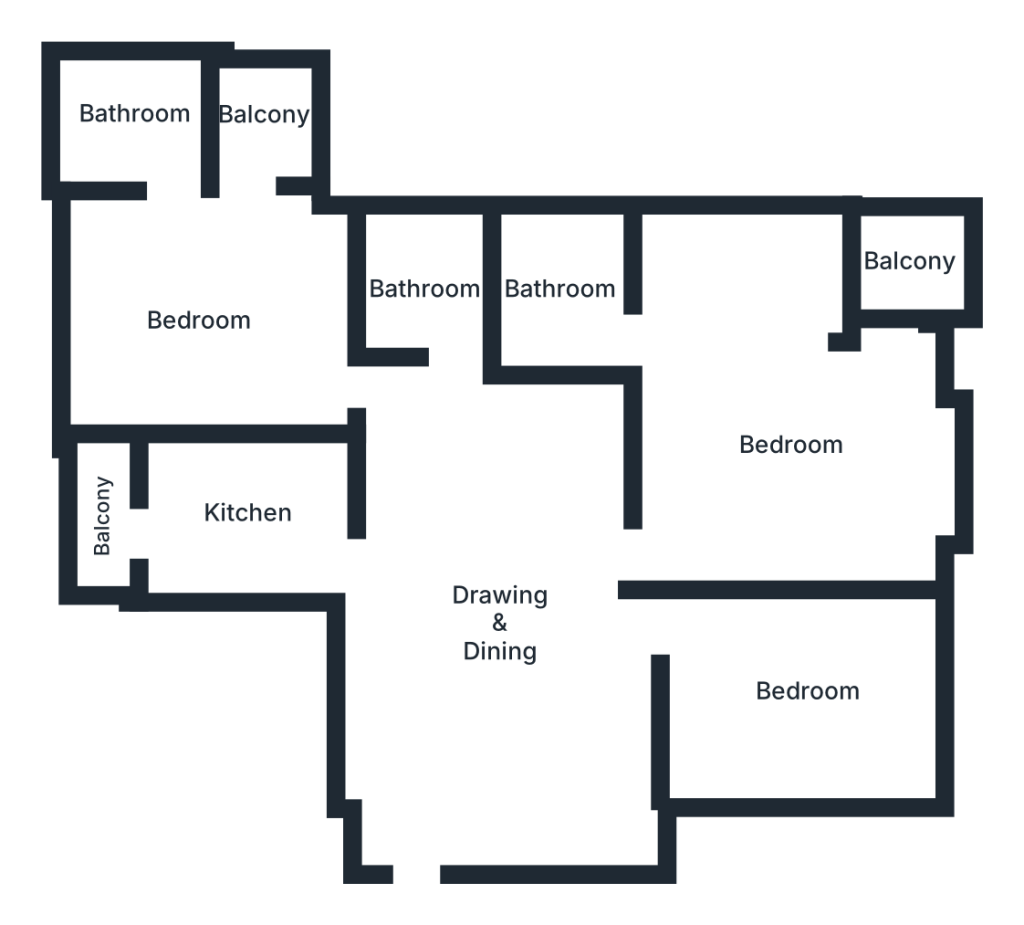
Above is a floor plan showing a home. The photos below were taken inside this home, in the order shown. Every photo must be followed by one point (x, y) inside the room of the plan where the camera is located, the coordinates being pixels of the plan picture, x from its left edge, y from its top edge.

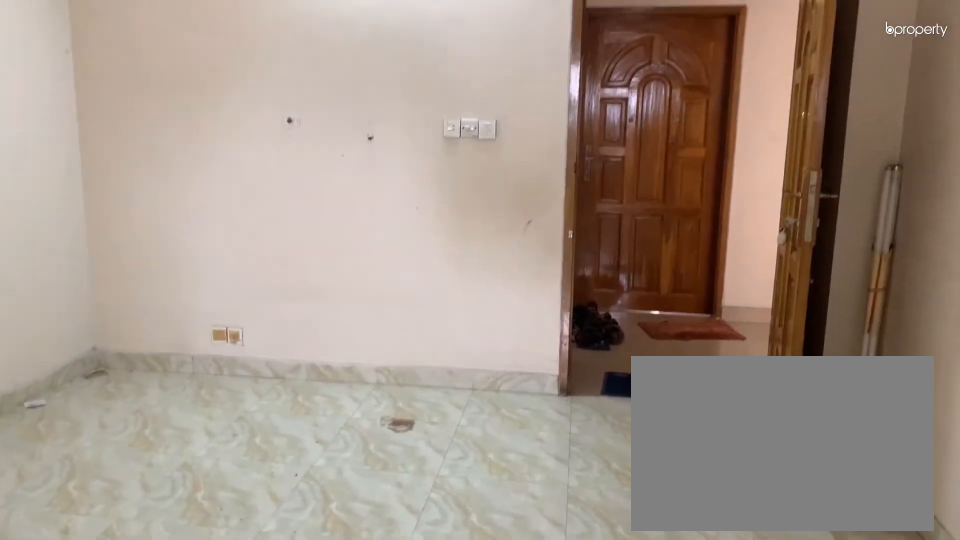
(504, 634)
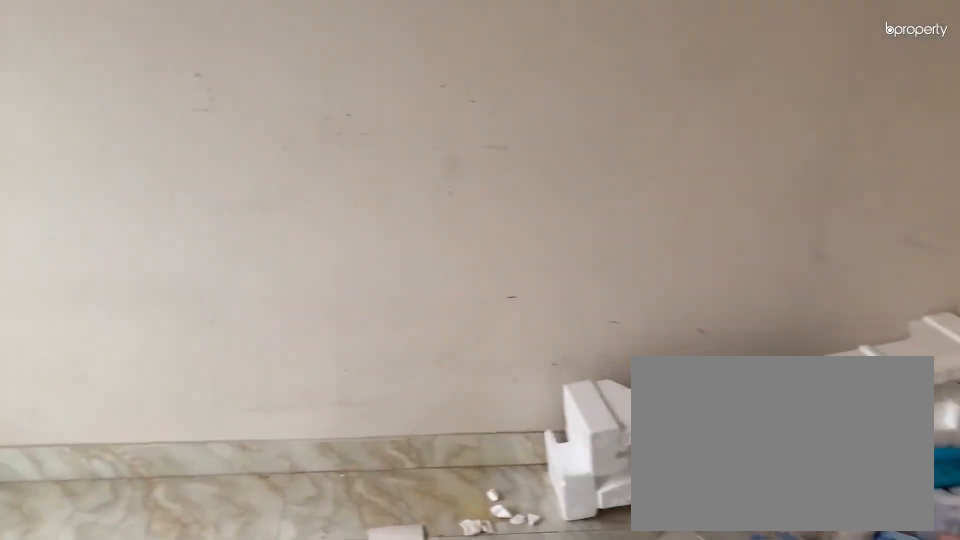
(811, 689)
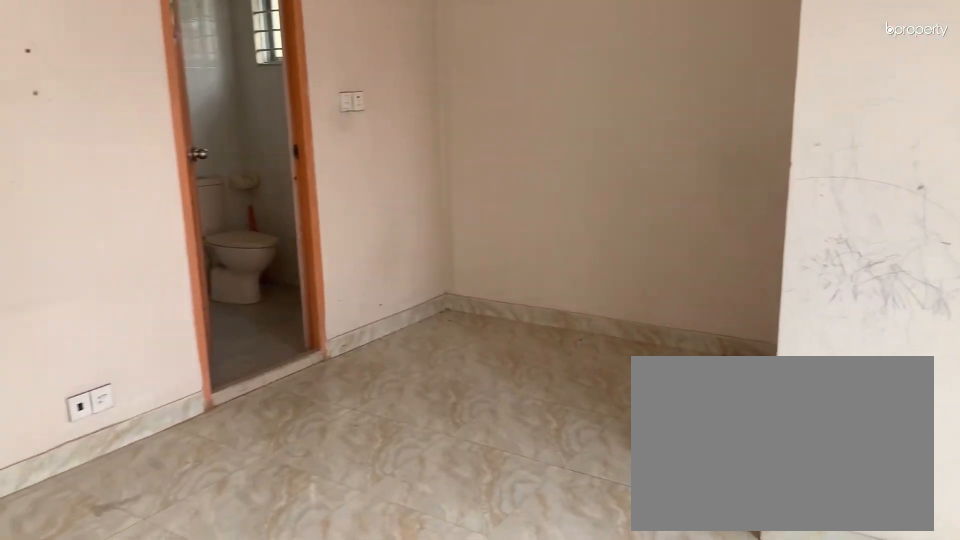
(790, 454)
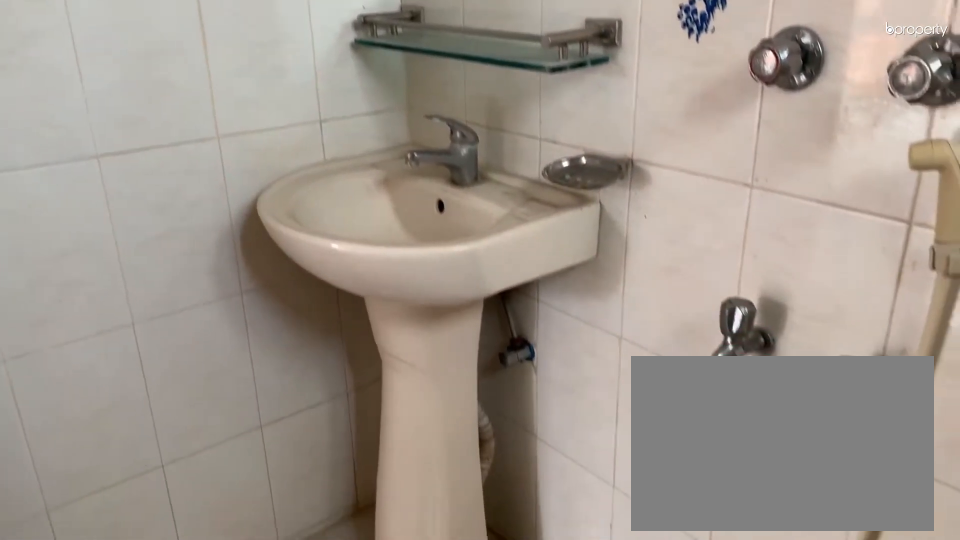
(564, 289)
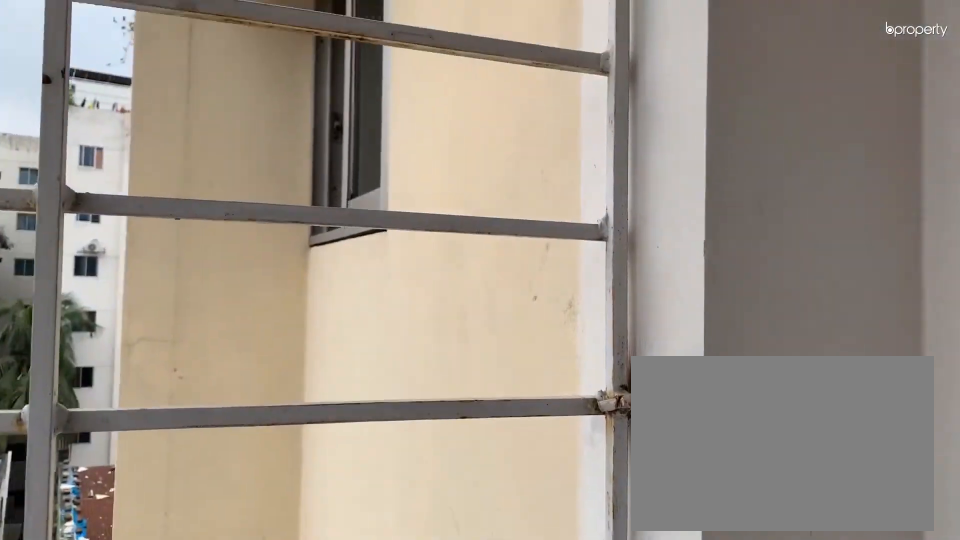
(252, 130)
